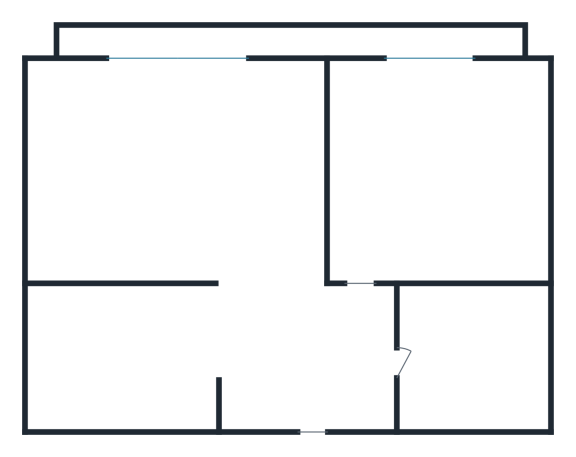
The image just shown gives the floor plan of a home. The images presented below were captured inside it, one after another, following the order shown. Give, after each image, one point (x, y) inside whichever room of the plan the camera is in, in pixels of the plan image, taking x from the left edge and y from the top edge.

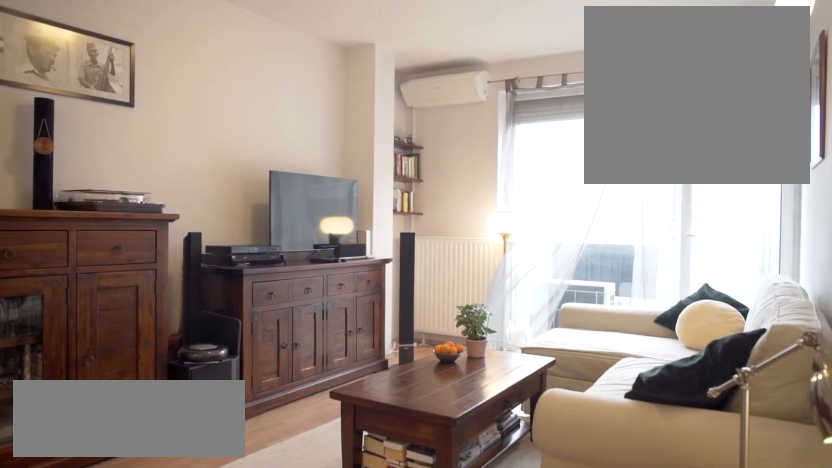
(259, 276)
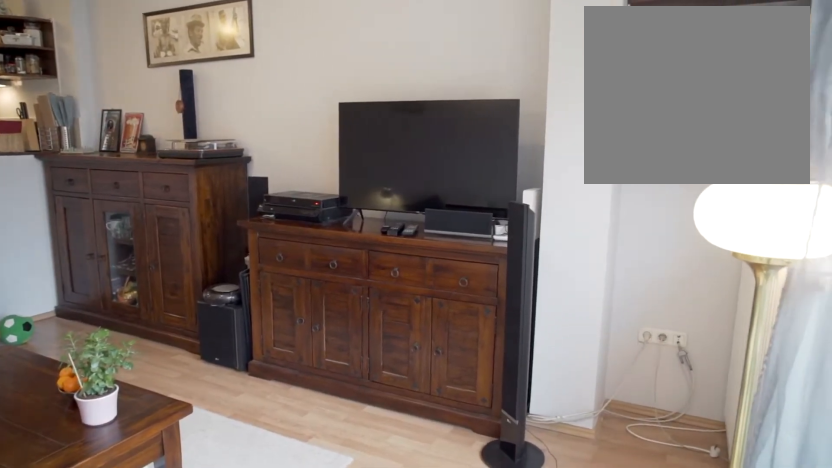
(286, 104)
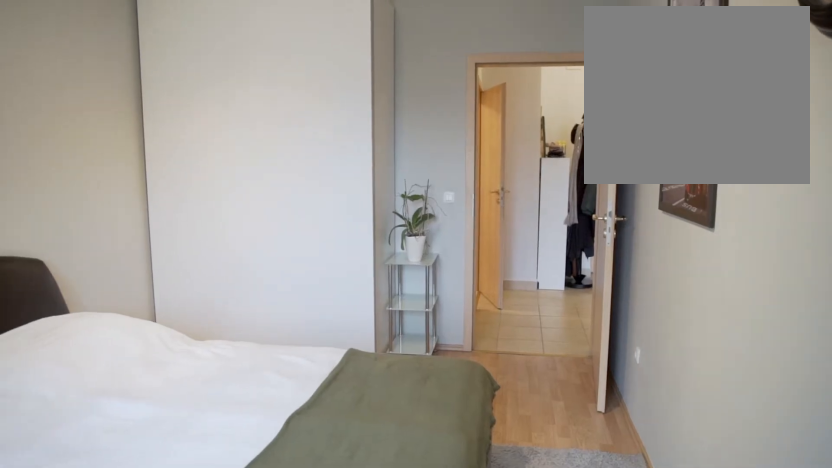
(371, 101)
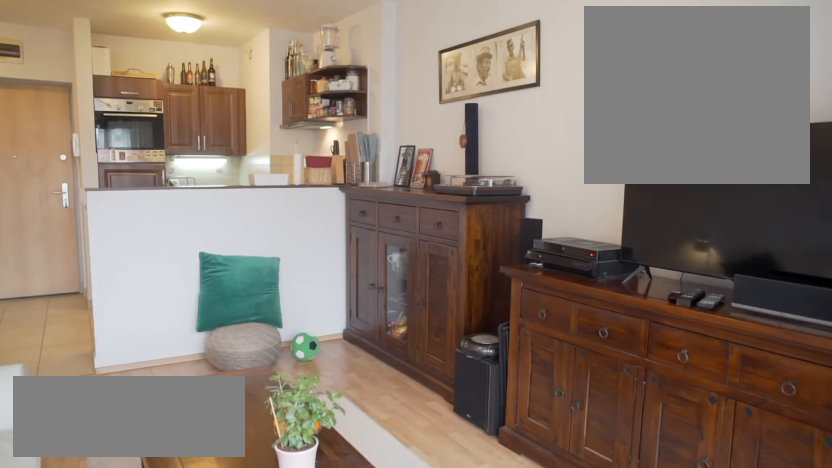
(183, 126)
